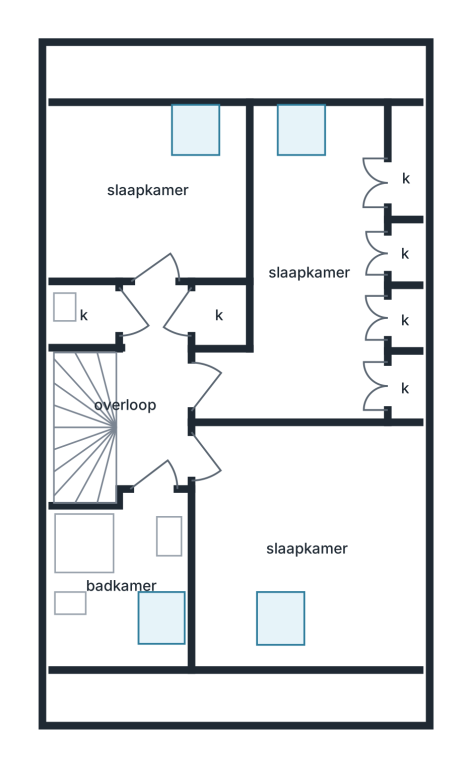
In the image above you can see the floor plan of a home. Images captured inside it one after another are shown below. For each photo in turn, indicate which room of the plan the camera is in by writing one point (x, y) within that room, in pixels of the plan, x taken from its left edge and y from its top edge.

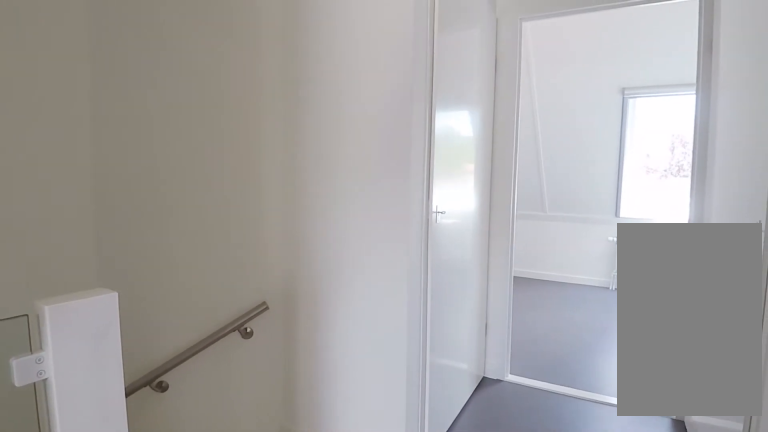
(152, 387)
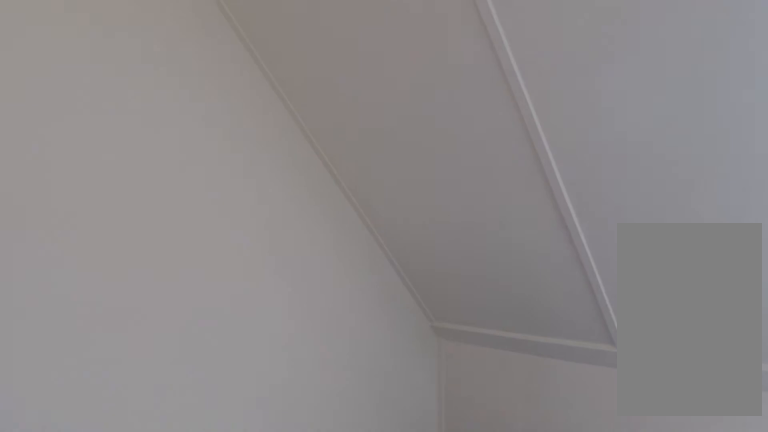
(149, 213)
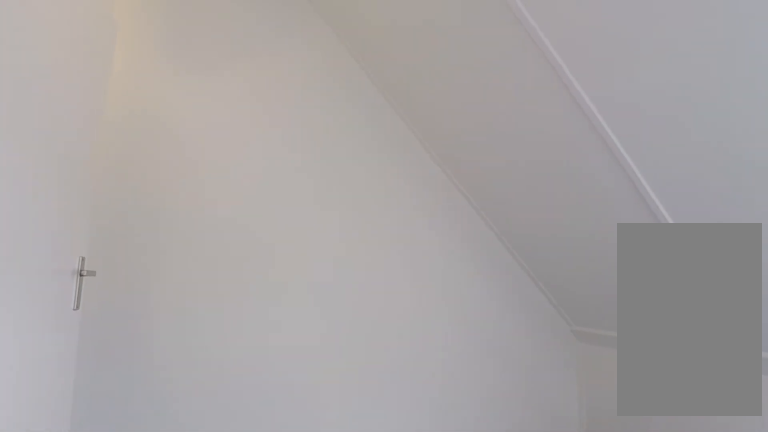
(149, 213)
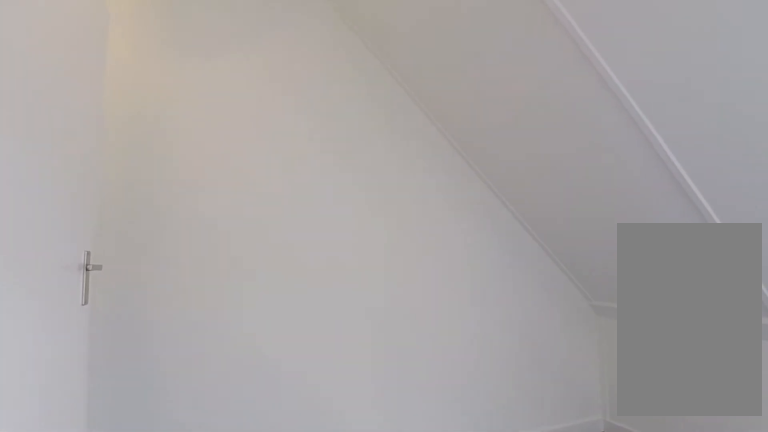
(149, 213)
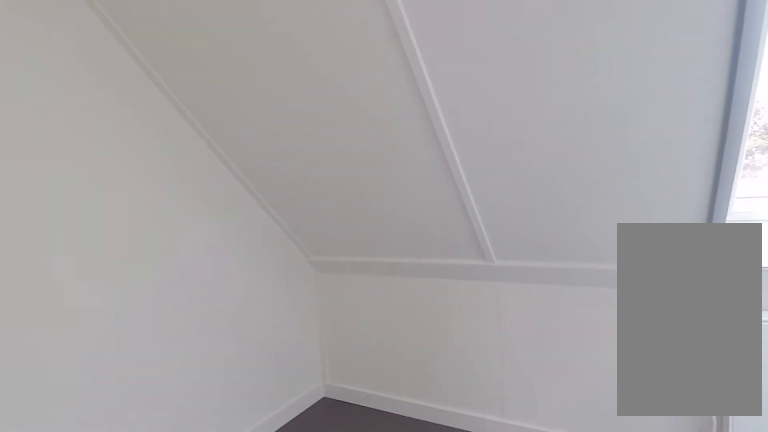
(149, 213)
